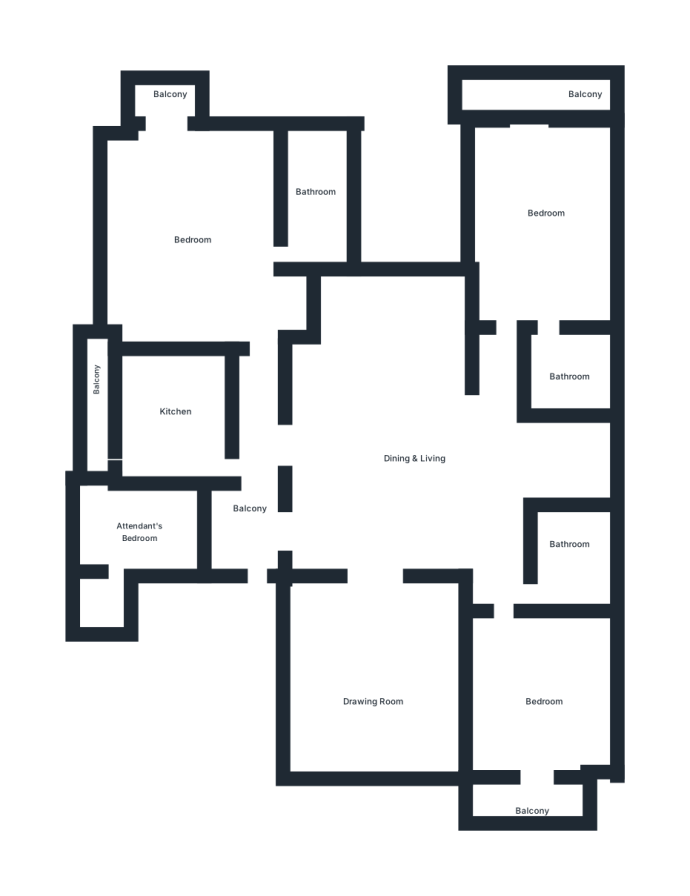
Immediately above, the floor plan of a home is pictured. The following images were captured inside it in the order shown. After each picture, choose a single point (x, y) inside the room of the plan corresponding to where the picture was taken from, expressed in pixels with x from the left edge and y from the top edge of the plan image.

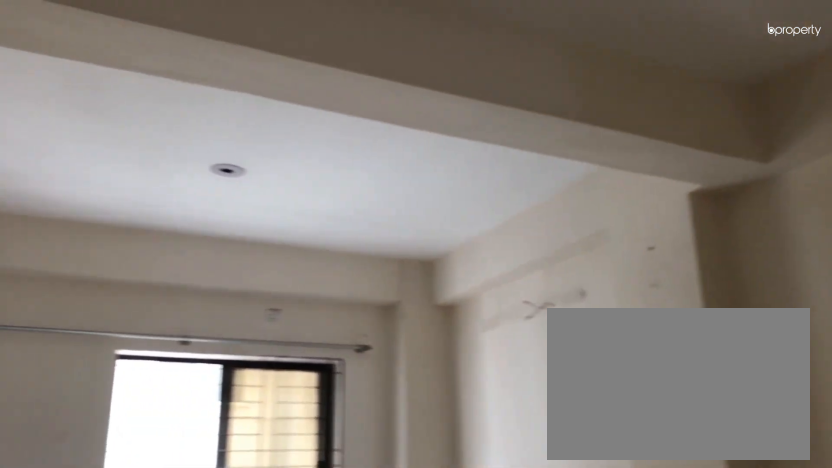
(377, 686)
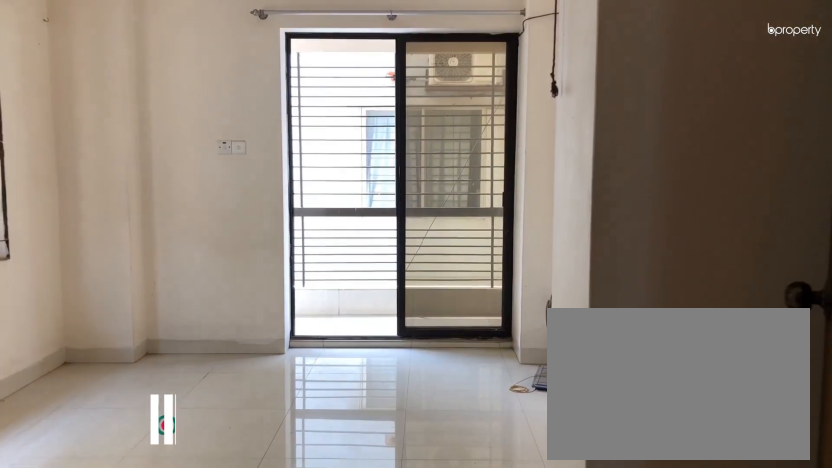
(532, 697)
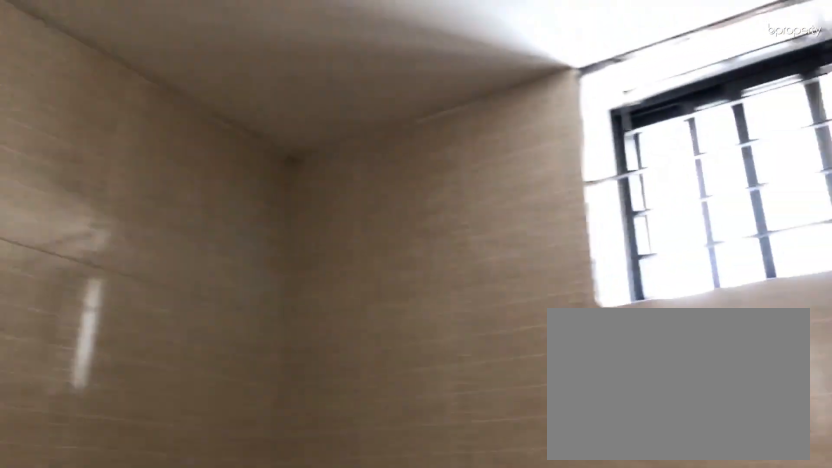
(571, 557)
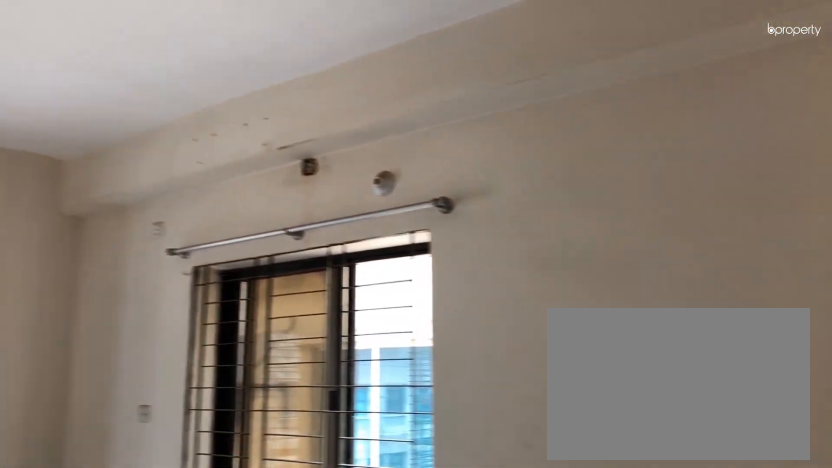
(544, 212)
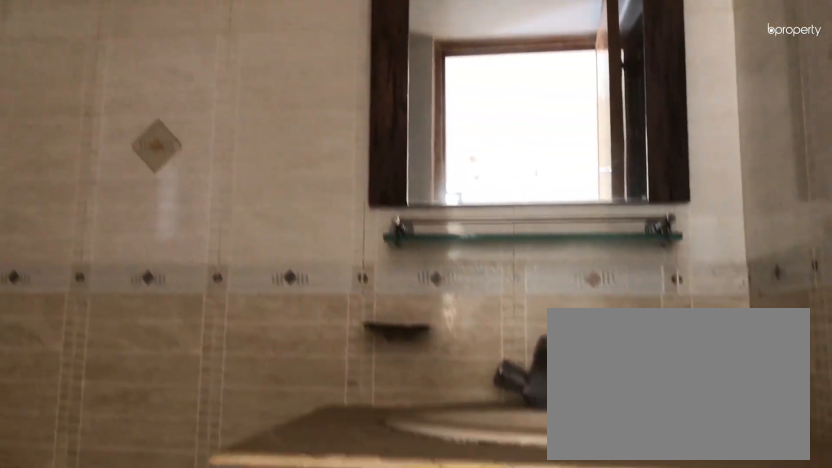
(315, 193)
